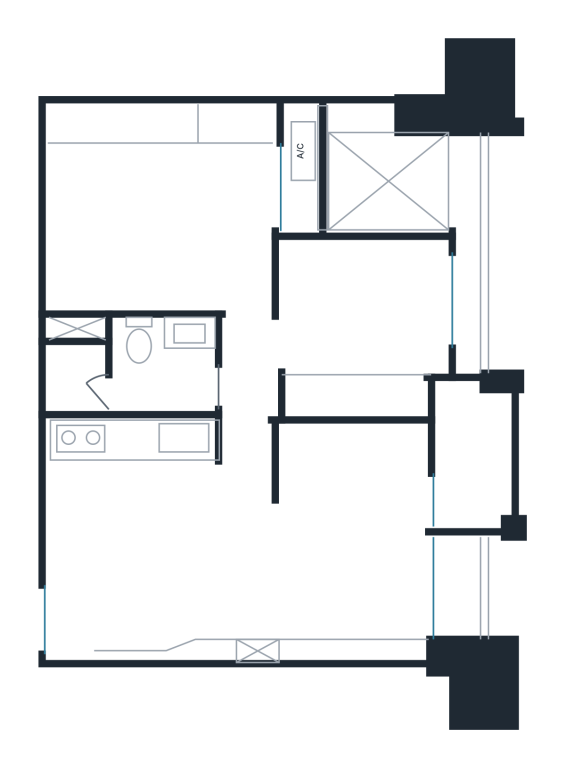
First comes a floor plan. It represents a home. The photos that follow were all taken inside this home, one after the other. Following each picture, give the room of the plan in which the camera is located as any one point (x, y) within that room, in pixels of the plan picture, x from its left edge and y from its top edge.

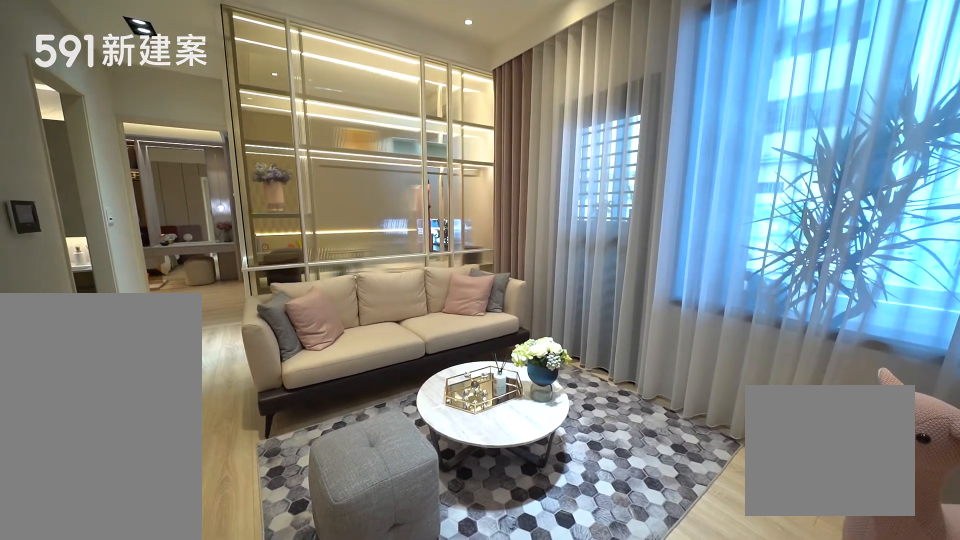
(327, 542)
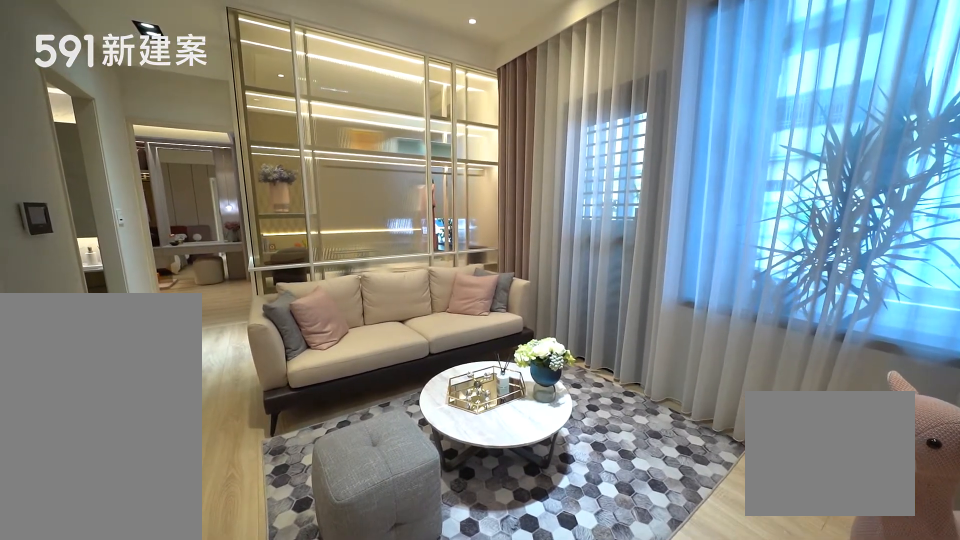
(327, 542)
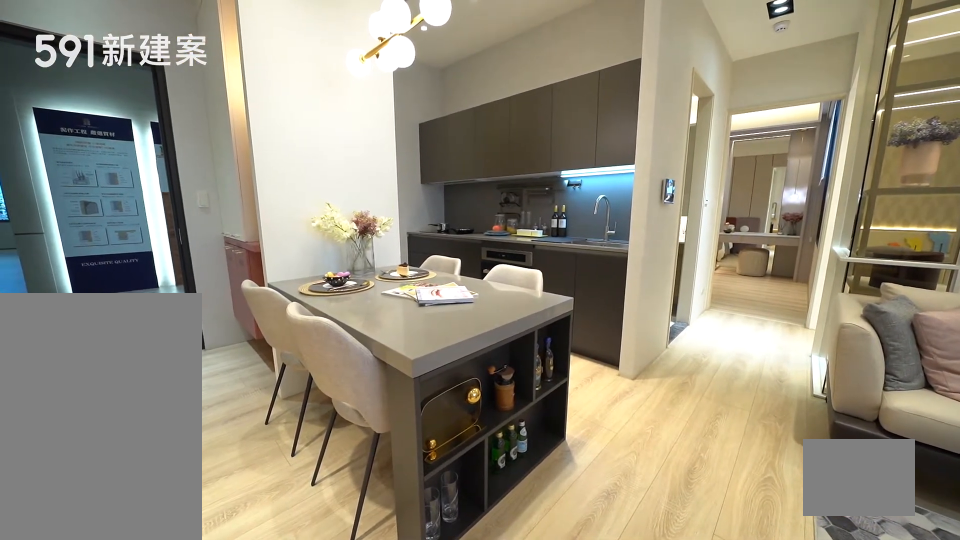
(130, 534)
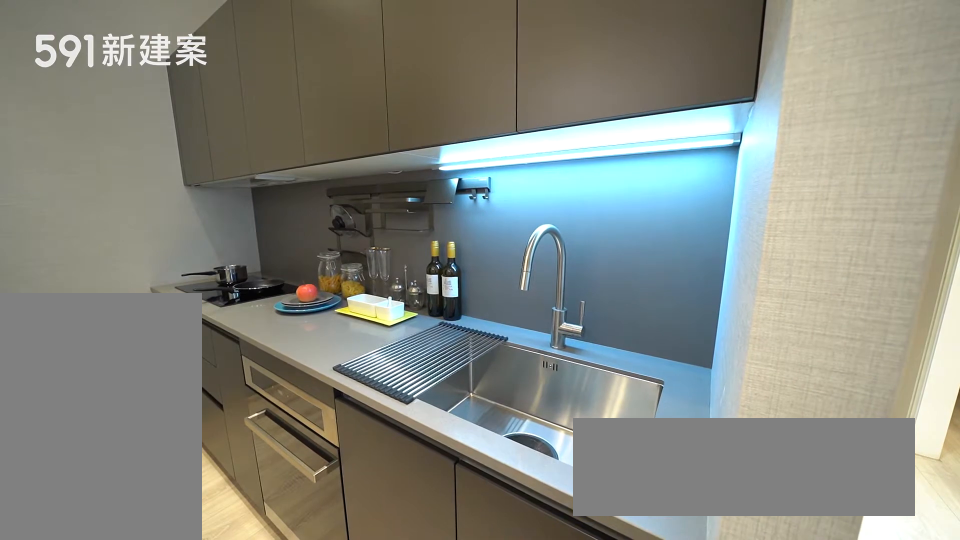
(124, 449)
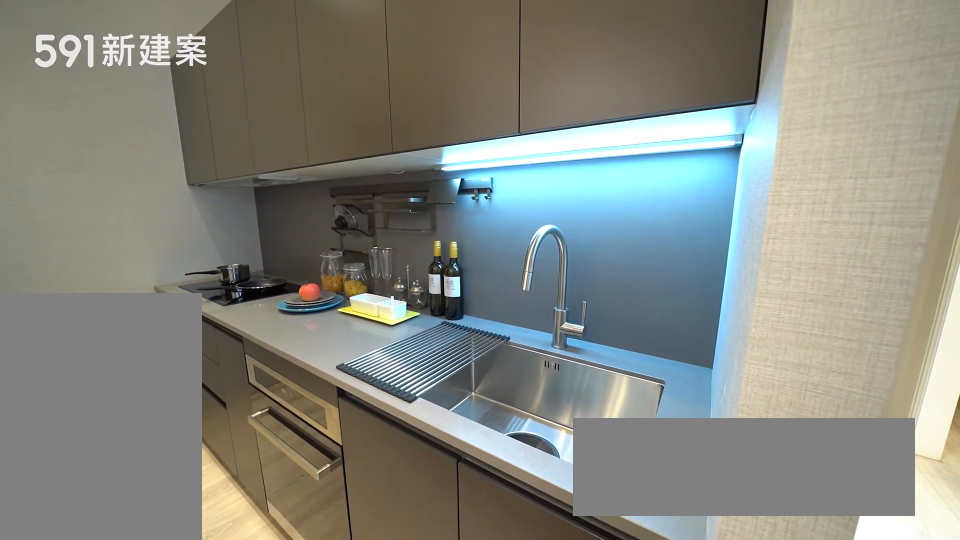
(124, 449)
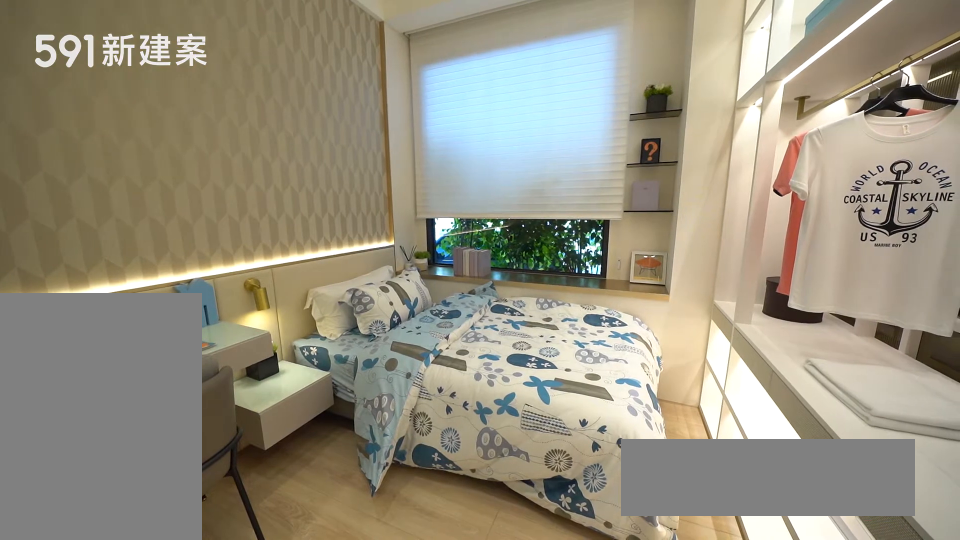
(368, 326)
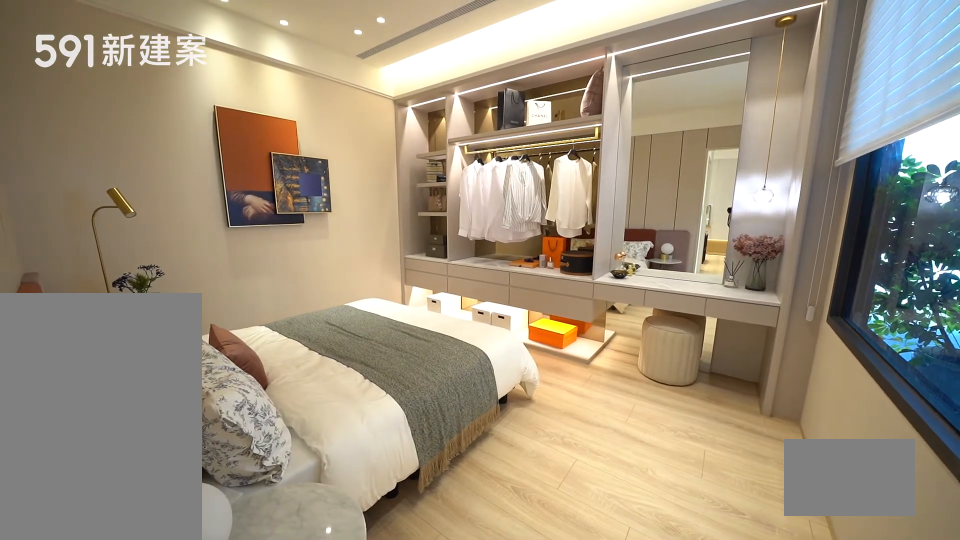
(159, 205)
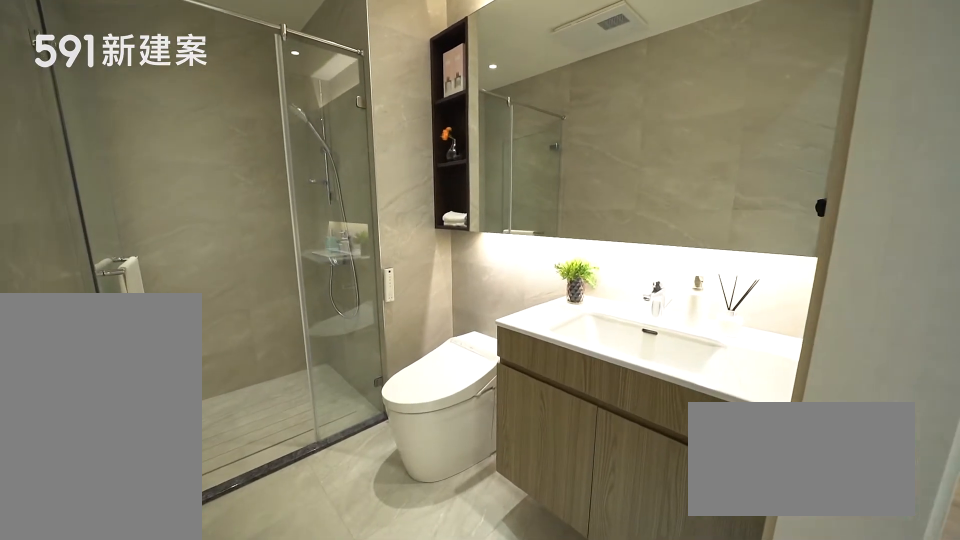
(125, 365)
